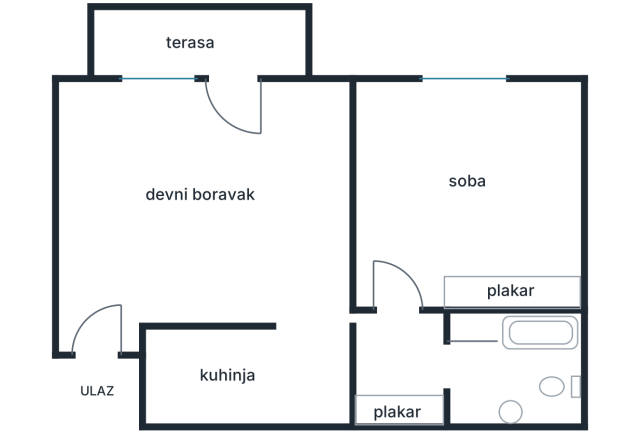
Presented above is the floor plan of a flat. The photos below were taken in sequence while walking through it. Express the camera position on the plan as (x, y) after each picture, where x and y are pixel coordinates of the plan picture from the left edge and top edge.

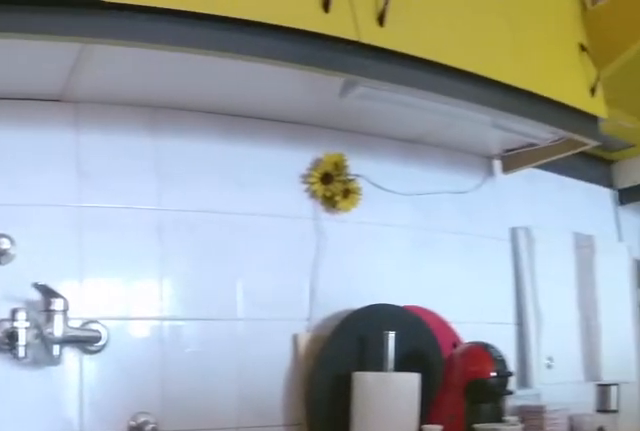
(314, 339)
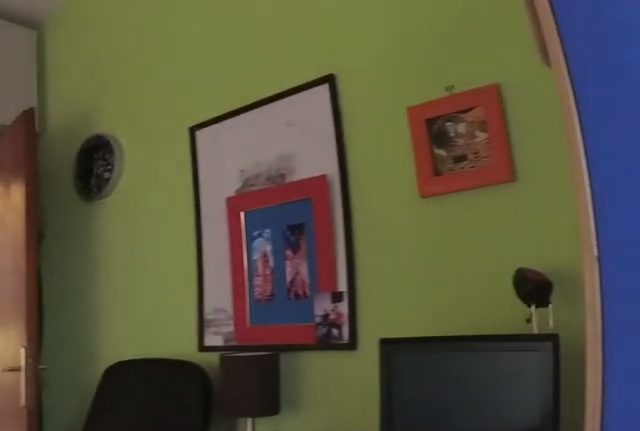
(417, 136)
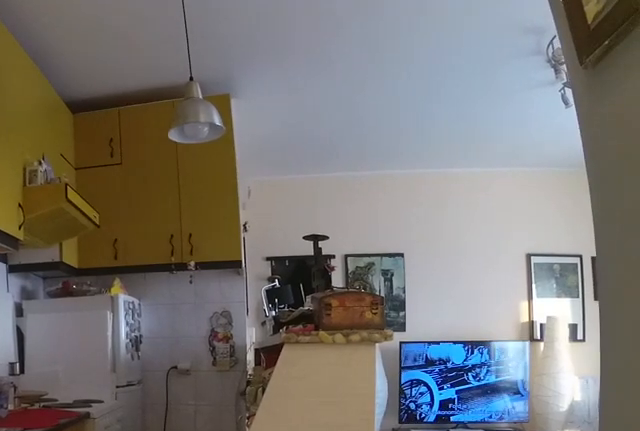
(394, 348)
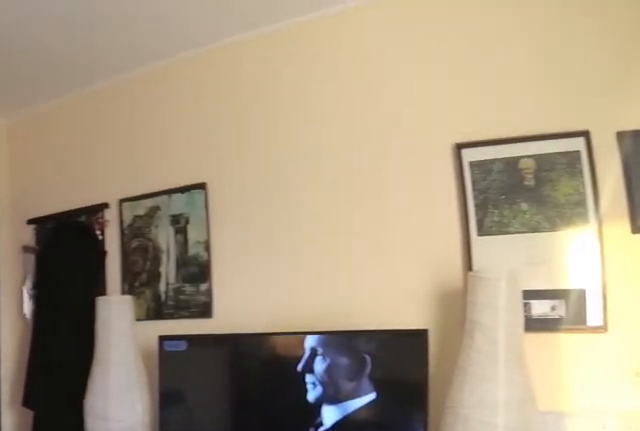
(253, 104)
